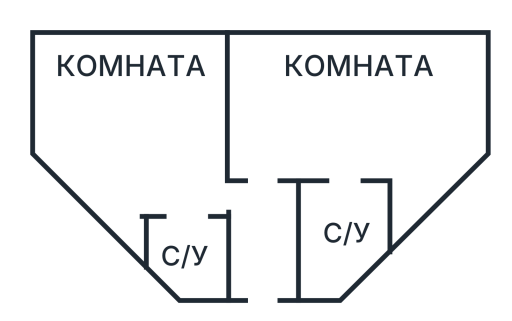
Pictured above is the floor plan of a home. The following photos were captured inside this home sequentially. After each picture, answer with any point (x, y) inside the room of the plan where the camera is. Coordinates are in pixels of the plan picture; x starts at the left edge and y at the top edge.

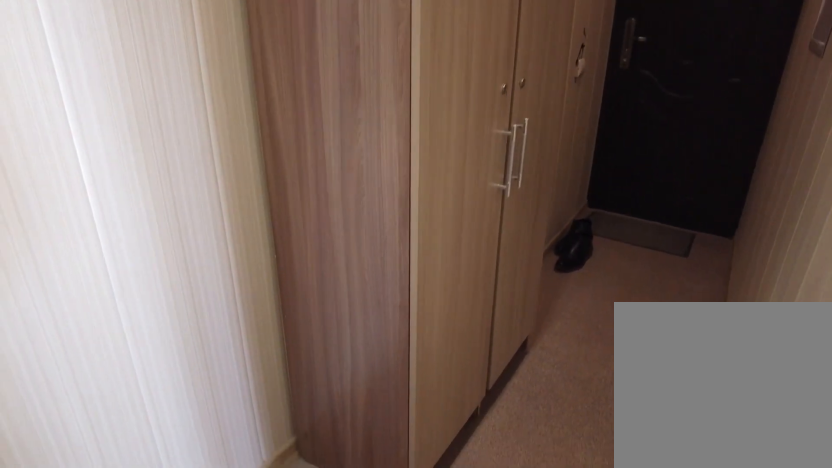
(268, 253)
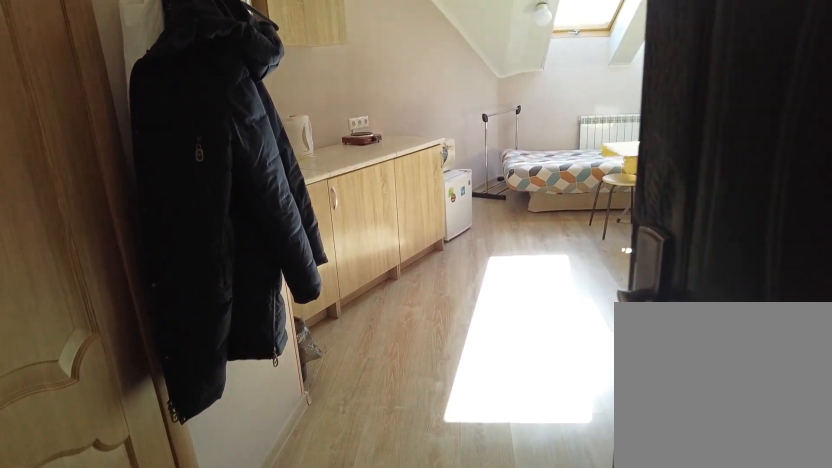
(246, 205)
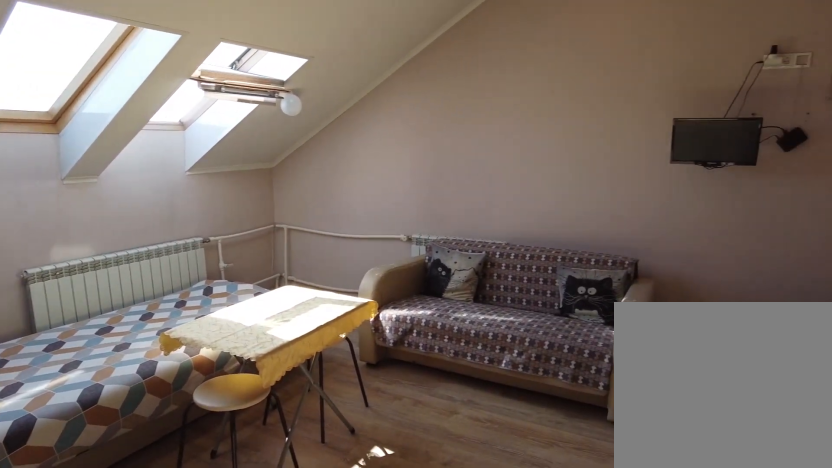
(167, 171)
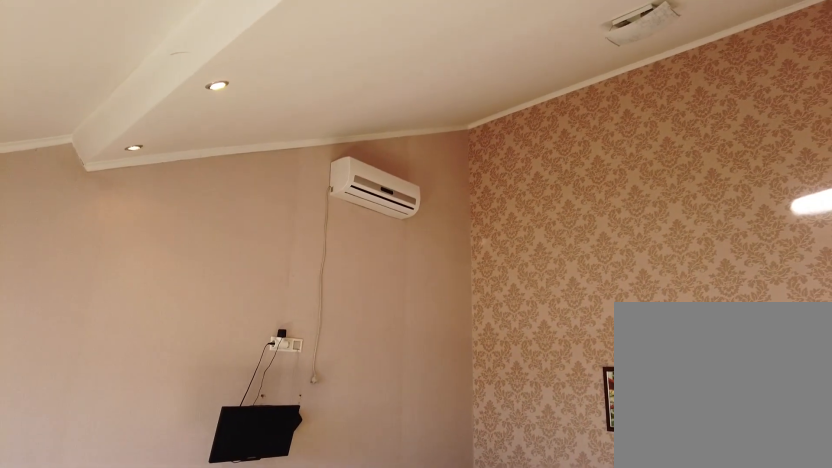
(167, 171)
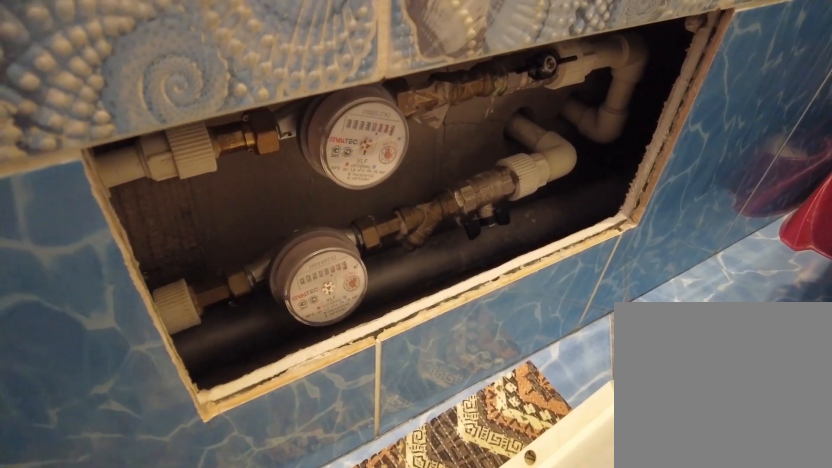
(197, 245)
